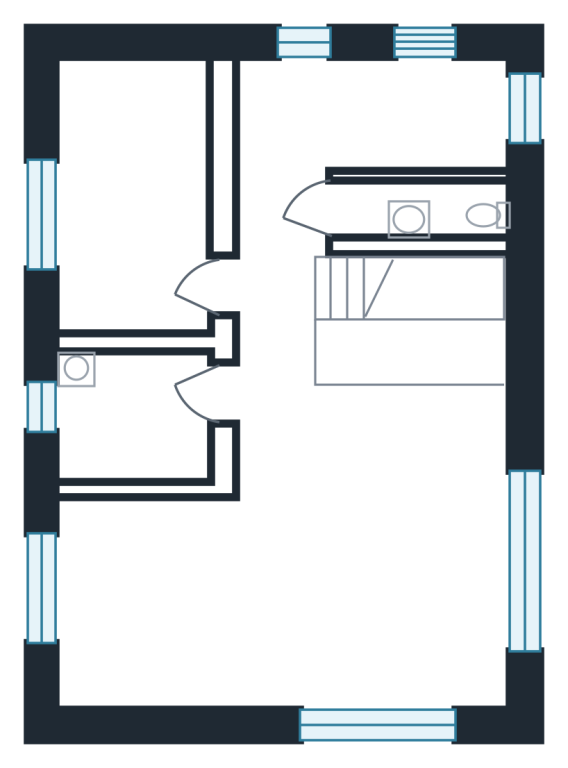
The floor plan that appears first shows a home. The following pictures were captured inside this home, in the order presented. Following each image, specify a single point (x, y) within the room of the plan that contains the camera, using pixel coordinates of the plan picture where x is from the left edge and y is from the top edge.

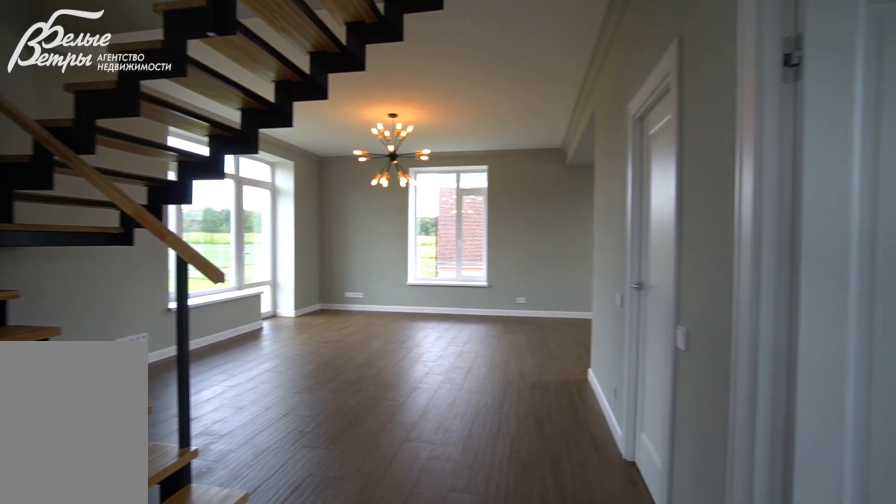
(280, 555)
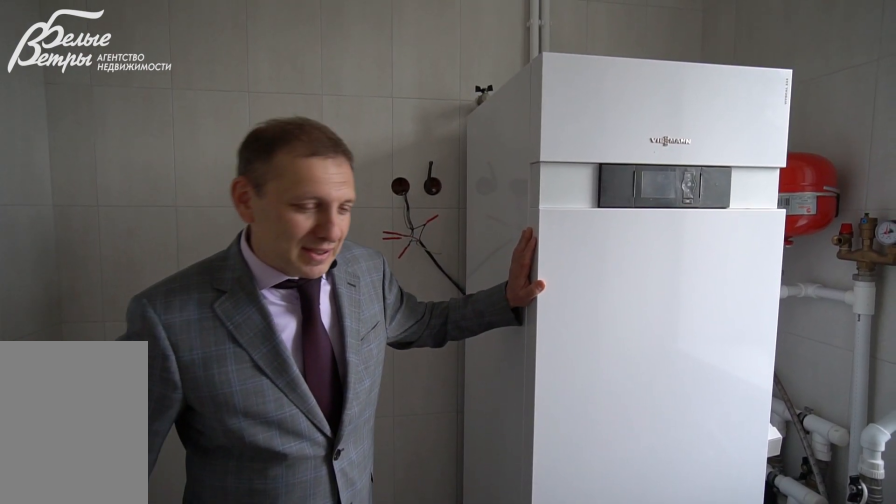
(140, 412)
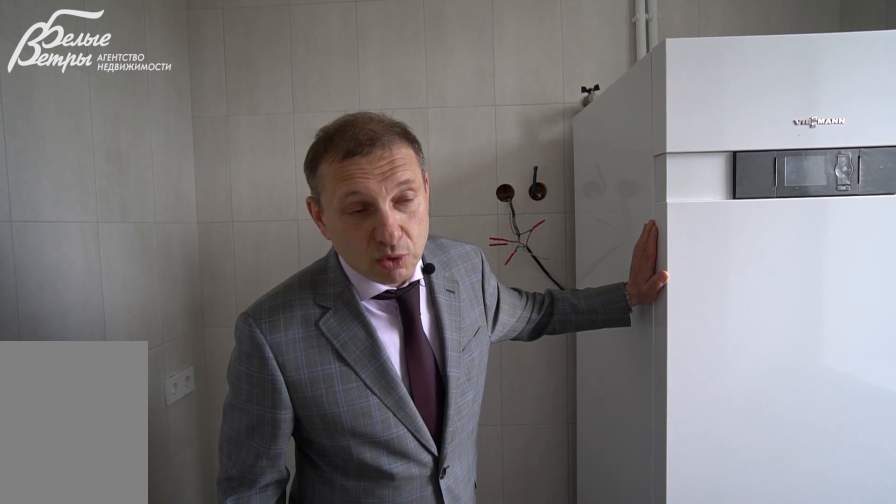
(140, 412)
